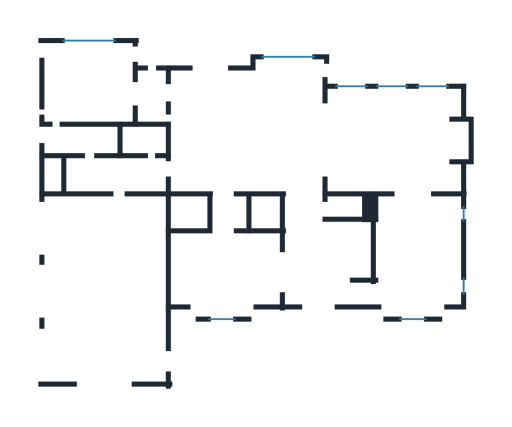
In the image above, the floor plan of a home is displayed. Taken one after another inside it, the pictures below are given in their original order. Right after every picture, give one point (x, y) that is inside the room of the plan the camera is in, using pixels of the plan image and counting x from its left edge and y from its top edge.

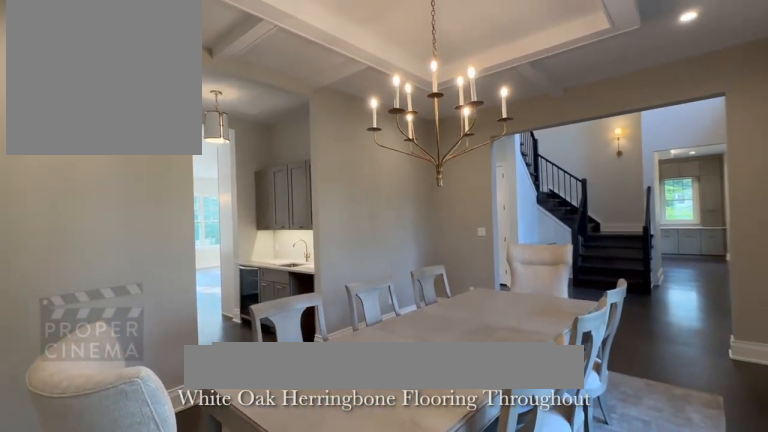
(226, 271)
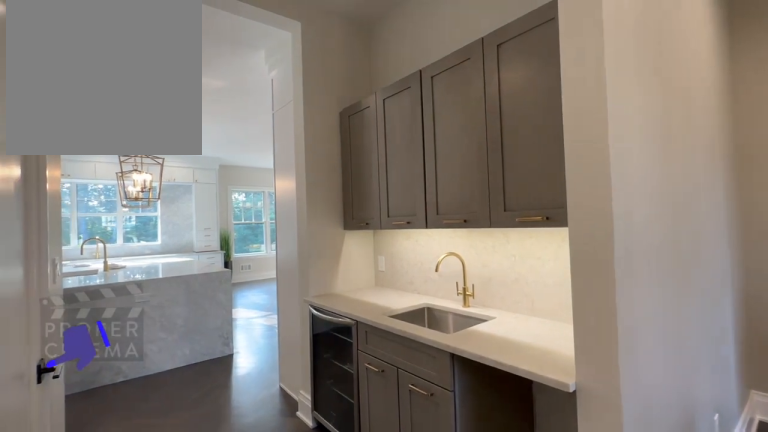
(226, 271)
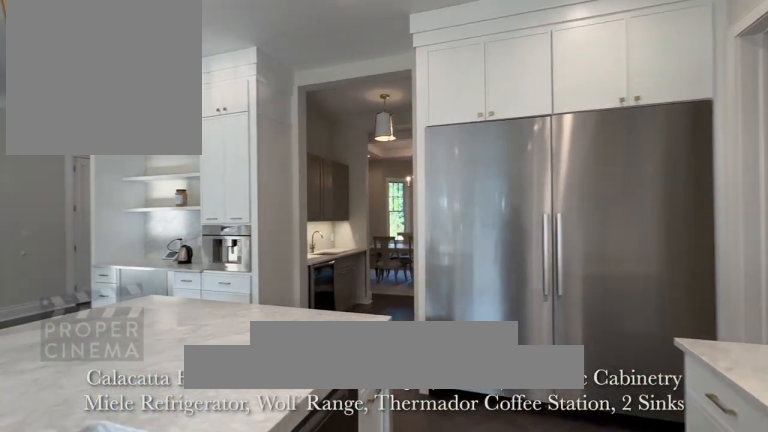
(212, 130)
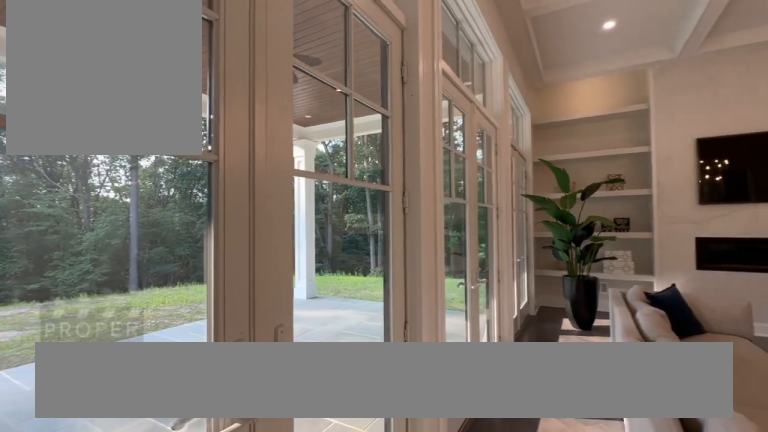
(398, 140)
